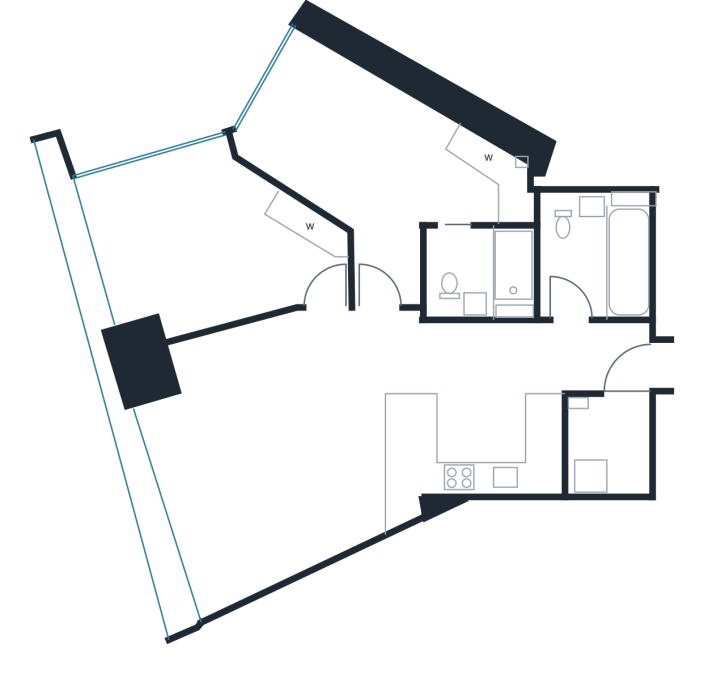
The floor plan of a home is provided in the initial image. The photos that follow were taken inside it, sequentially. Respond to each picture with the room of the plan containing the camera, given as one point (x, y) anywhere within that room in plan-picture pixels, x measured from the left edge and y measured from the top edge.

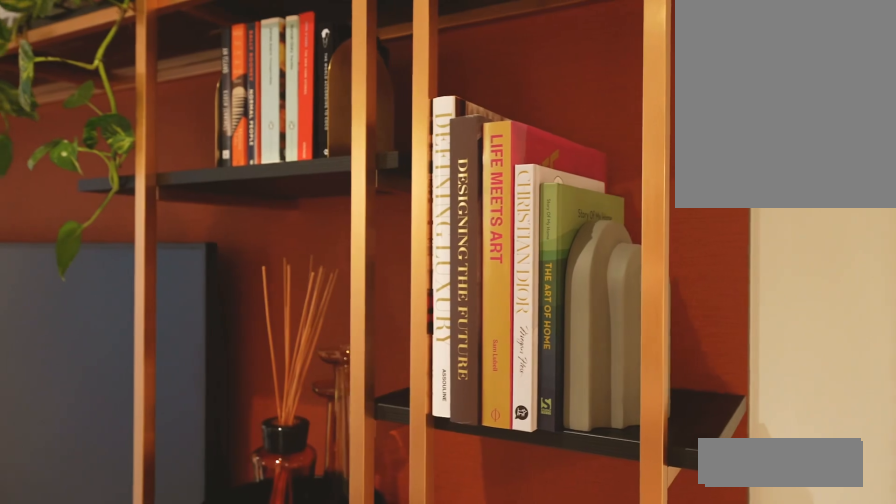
(275, 487)
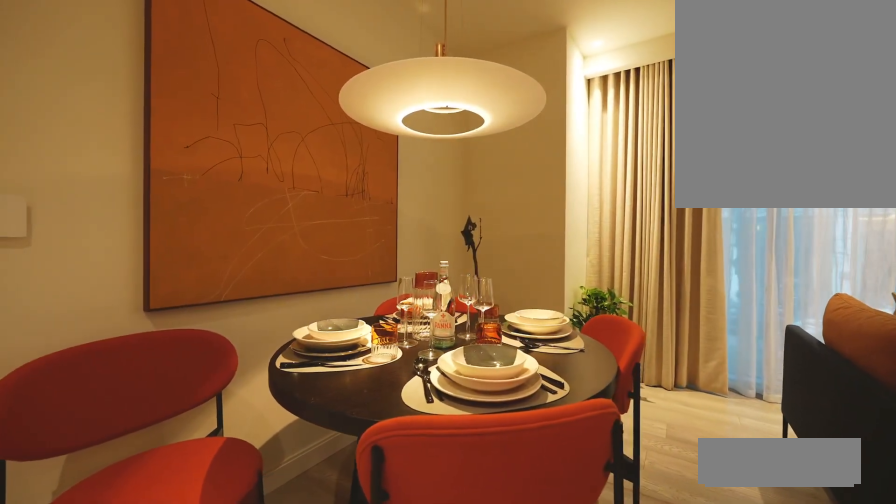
(241, 362)
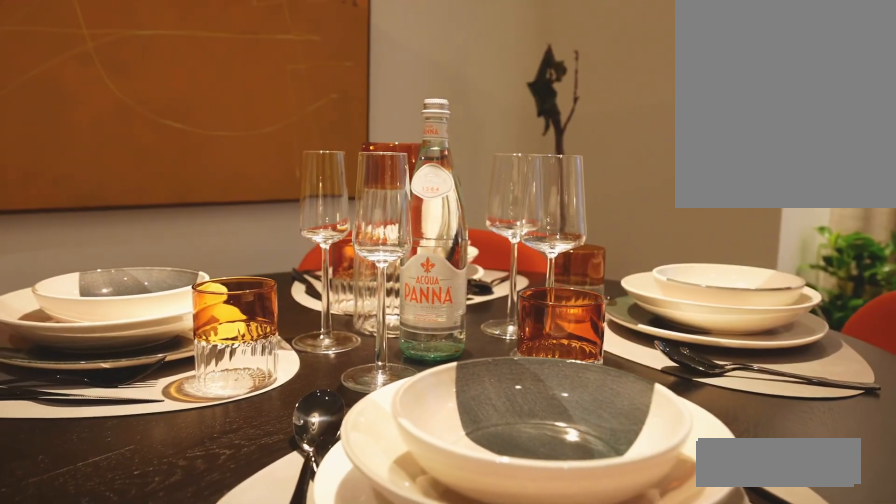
(241, 362)
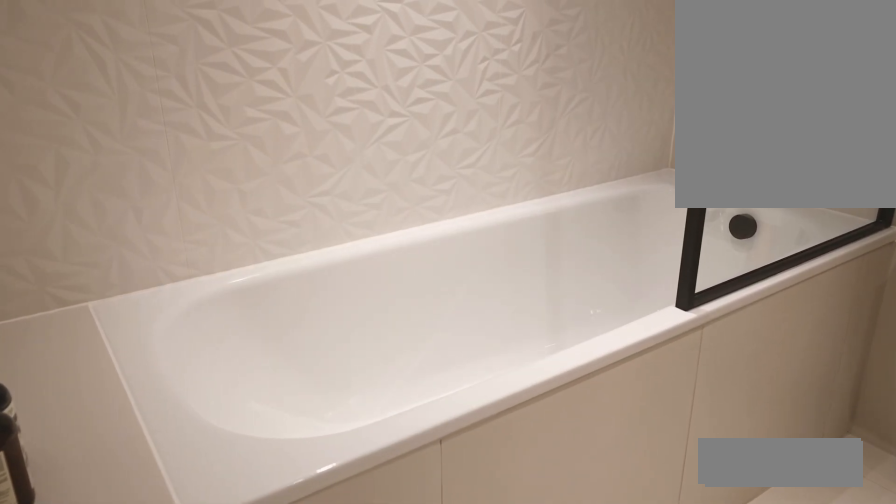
(599, 258)
